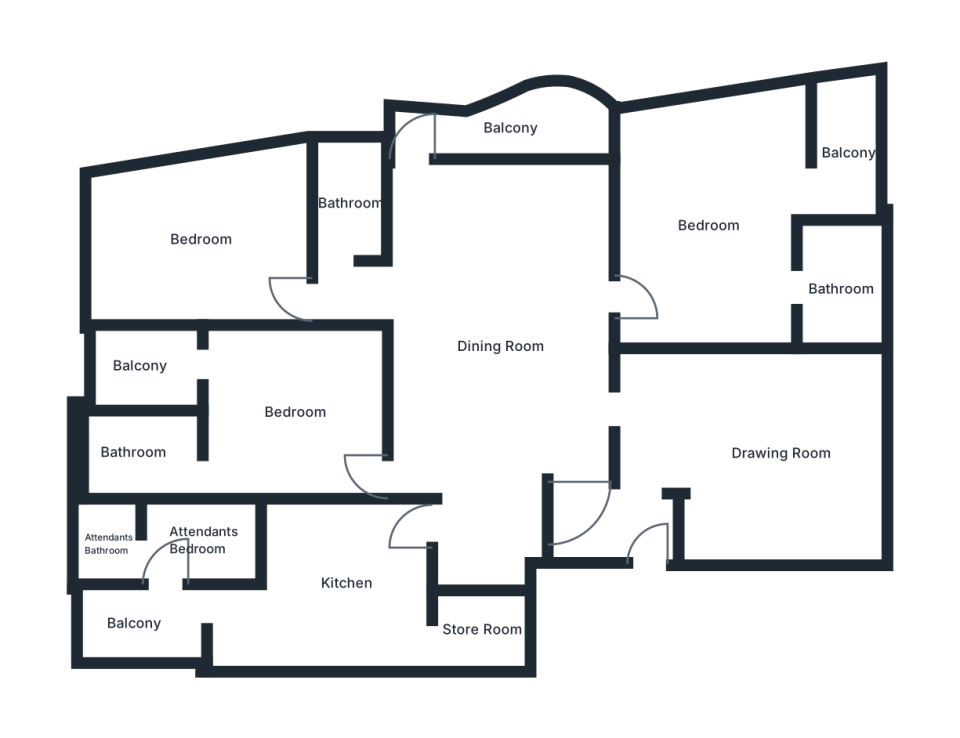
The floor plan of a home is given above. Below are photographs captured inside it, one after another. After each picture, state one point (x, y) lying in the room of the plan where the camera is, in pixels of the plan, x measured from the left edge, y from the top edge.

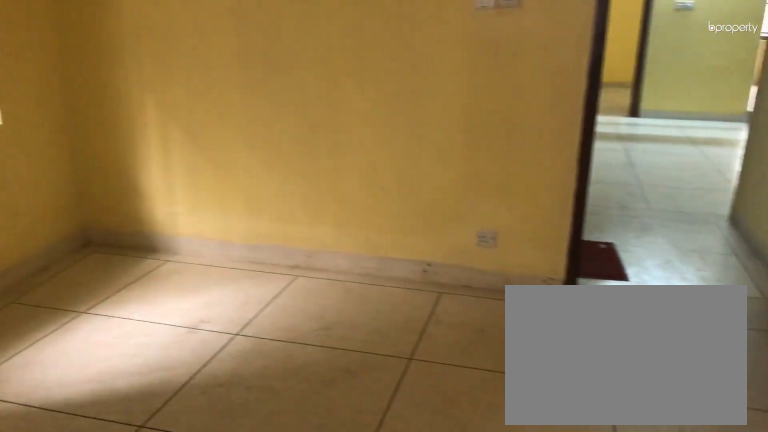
(199, 239)
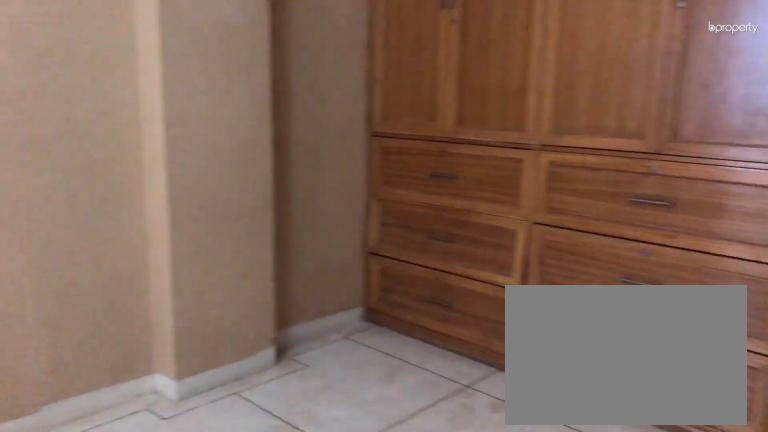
(296, 412)
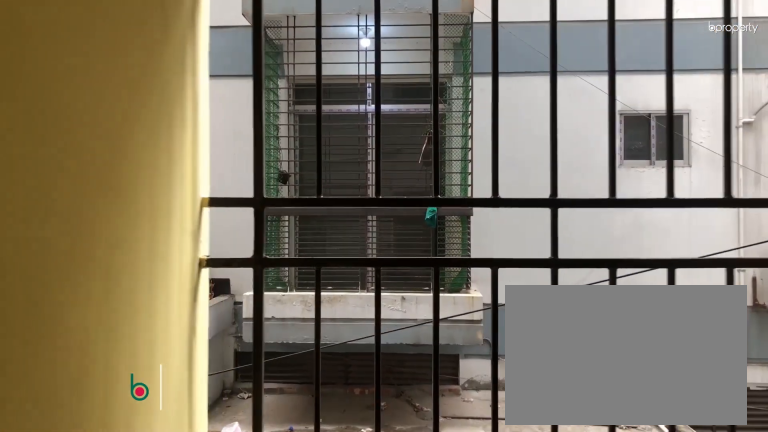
(141, 365)
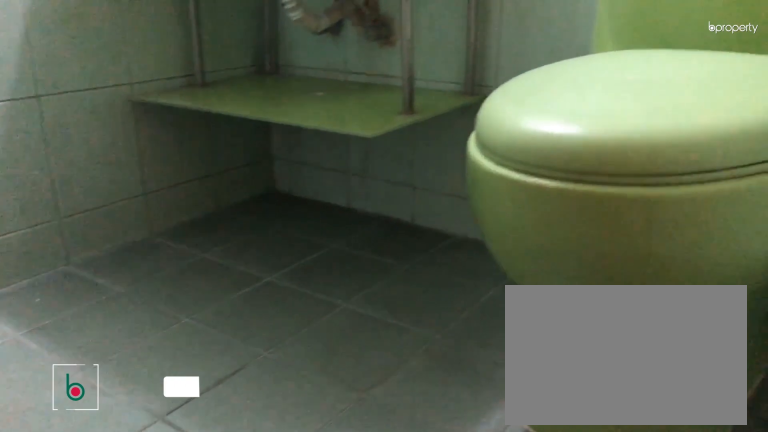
(130, 452)
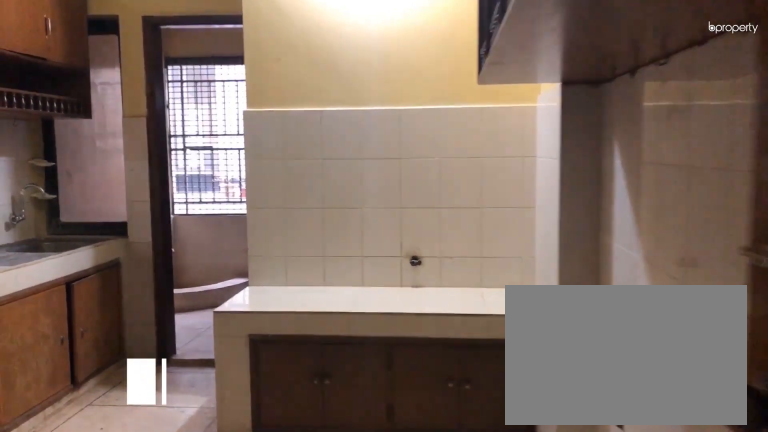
(408, 526)
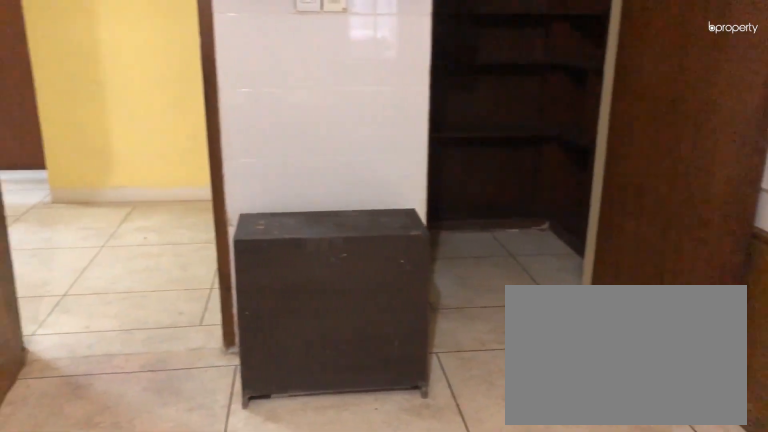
(346, 583)
